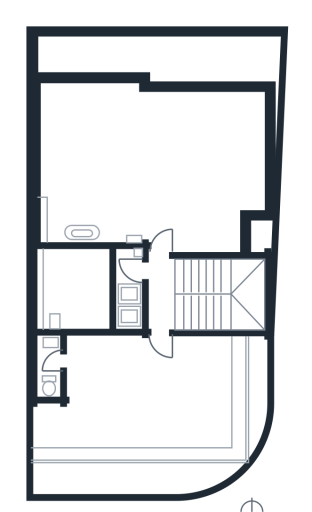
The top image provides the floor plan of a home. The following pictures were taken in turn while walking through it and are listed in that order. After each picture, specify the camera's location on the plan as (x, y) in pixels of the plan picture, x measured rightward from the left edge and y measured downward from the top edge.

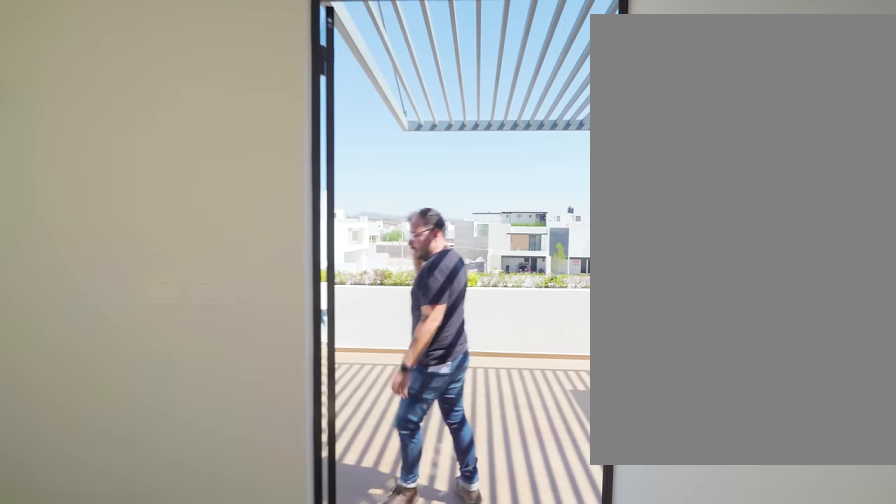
(161, 296)
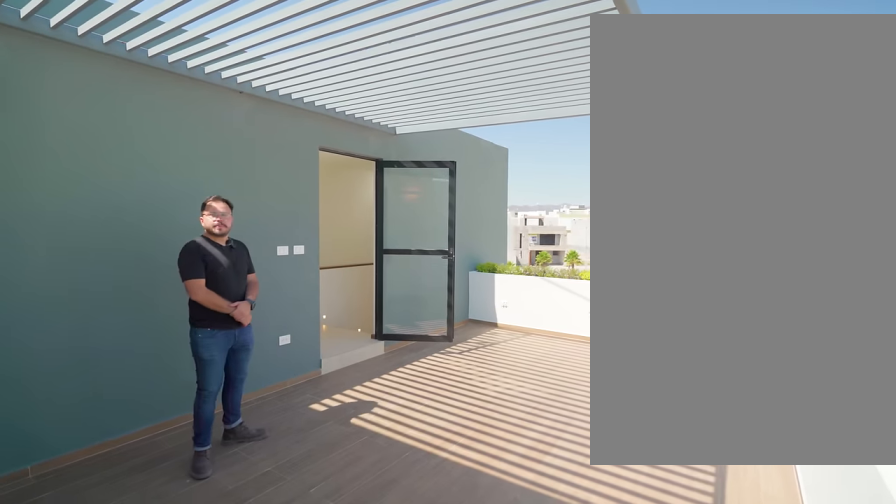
(85, 447)
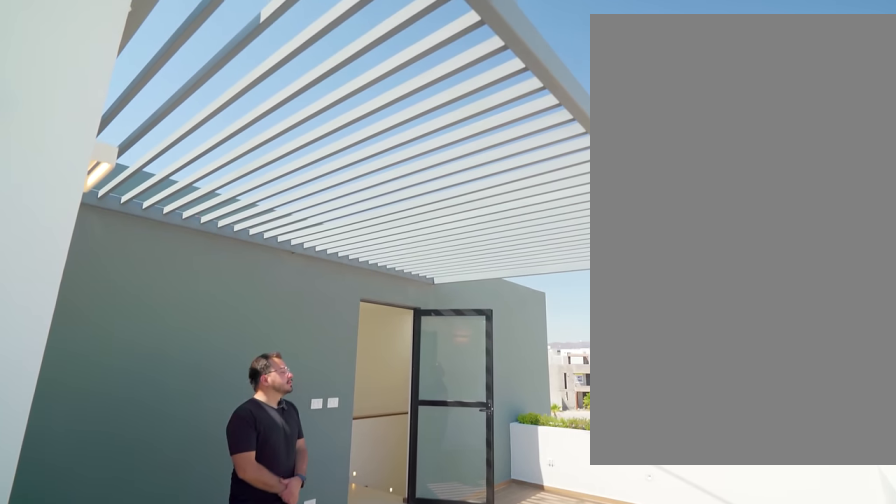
(50, 445)
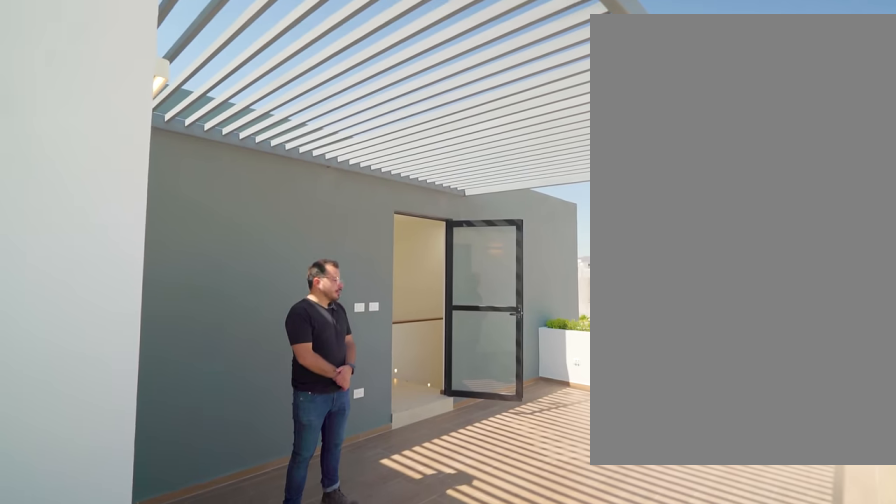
(50, 446)
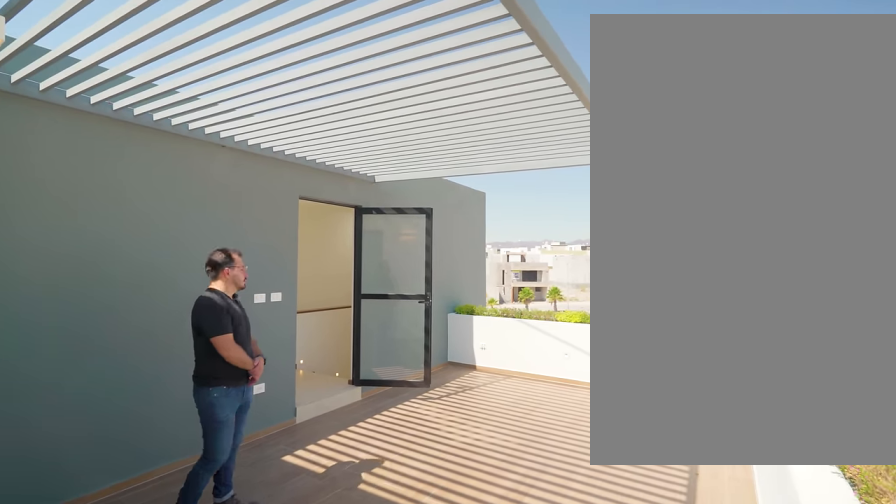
(49, 446)
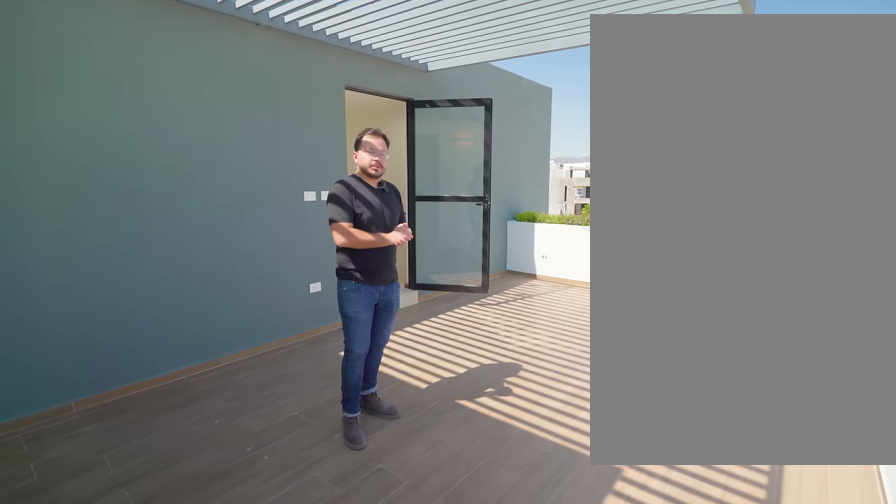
(50, 446)
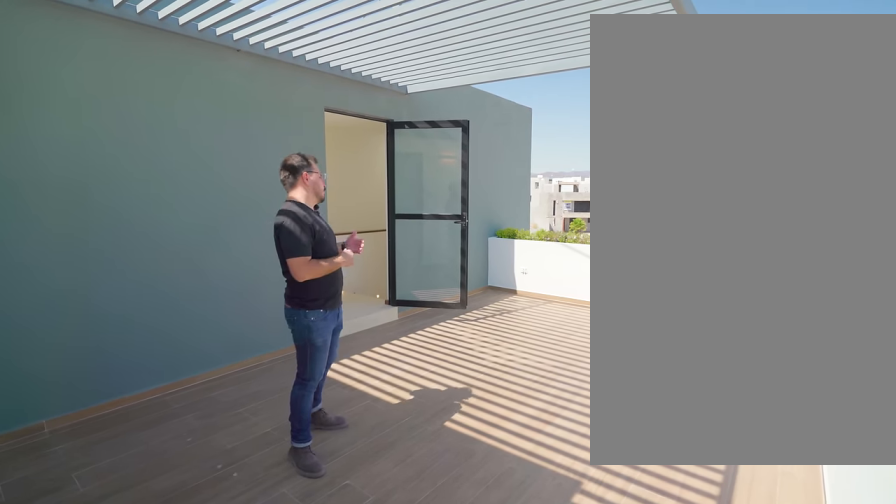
(50, 445)
